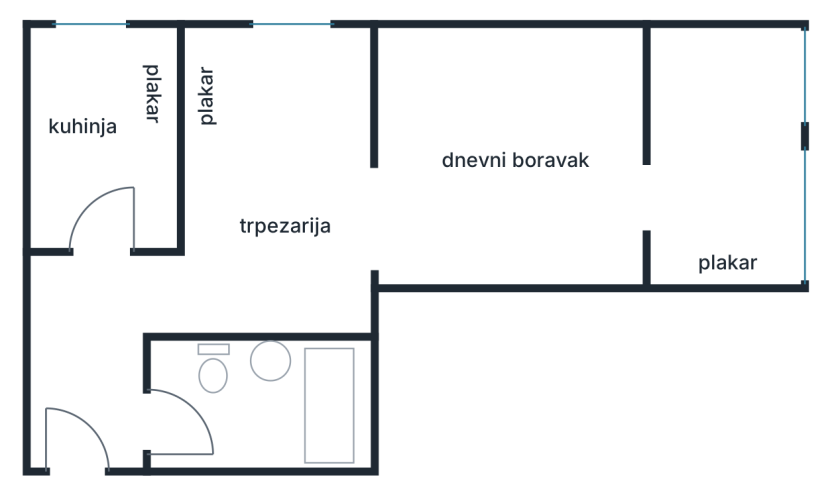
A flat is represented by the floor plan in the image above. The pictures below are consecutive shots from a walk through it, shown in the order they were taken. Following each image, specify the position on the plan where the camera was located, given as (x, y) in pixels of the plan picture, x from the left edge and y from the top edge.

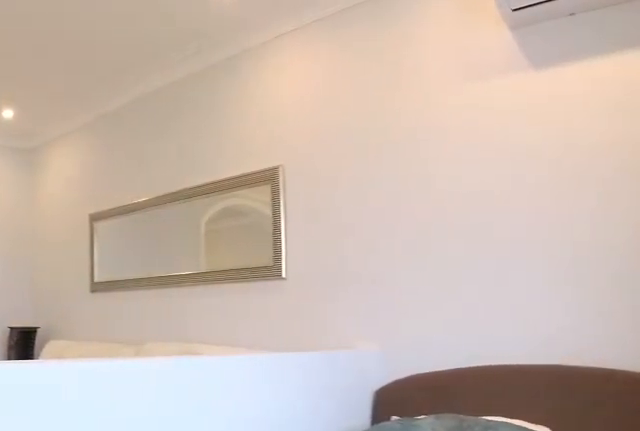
(758, 197)
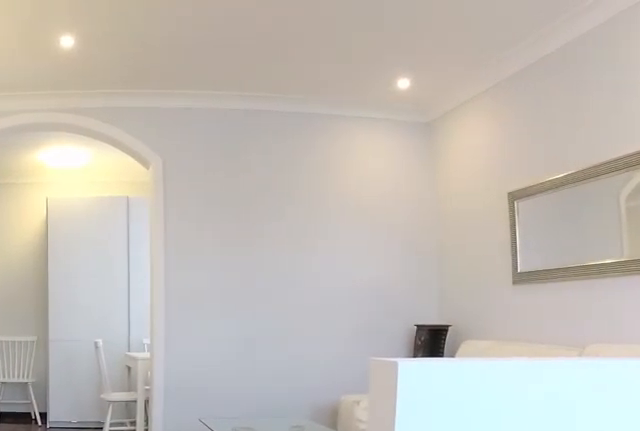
(763, 186)
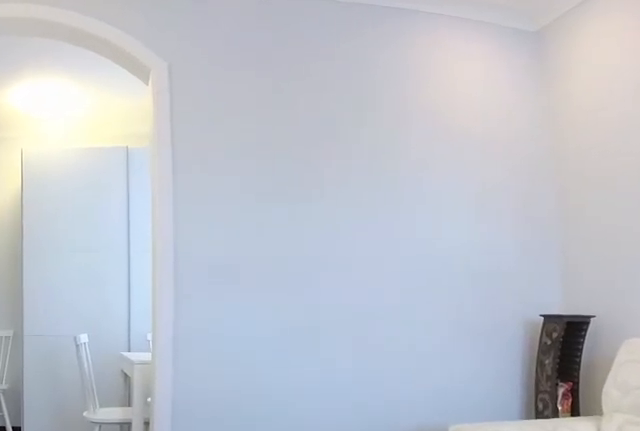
(607, 198)
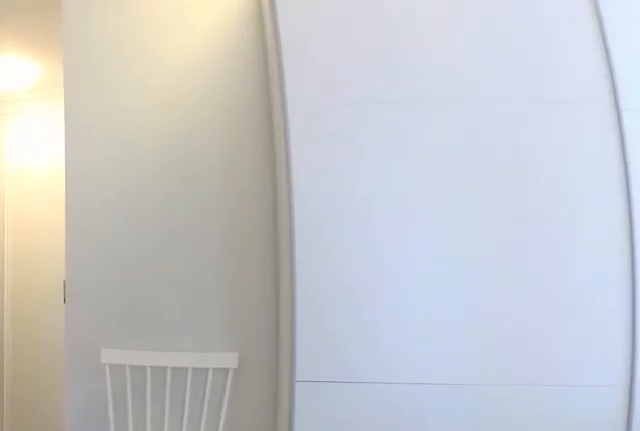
(369, 228)
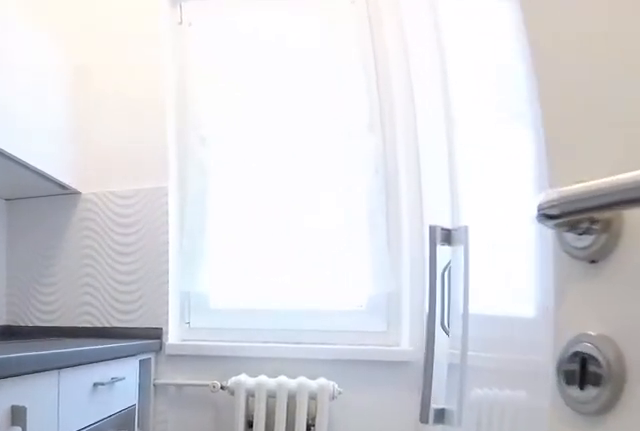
(104, 260)
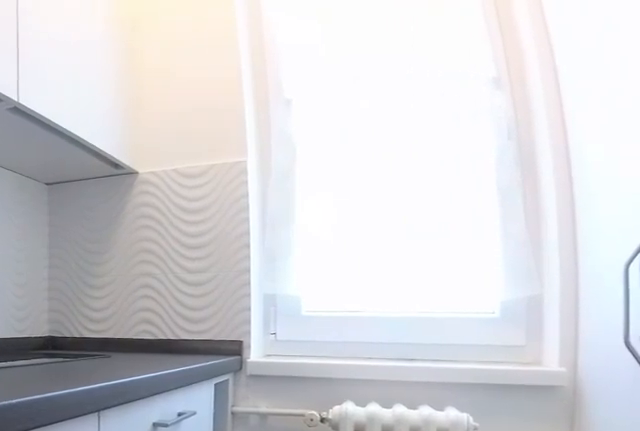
(104, 204)
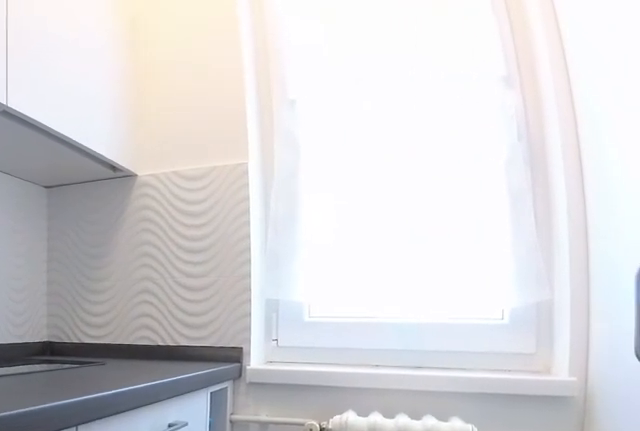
(104, 184)
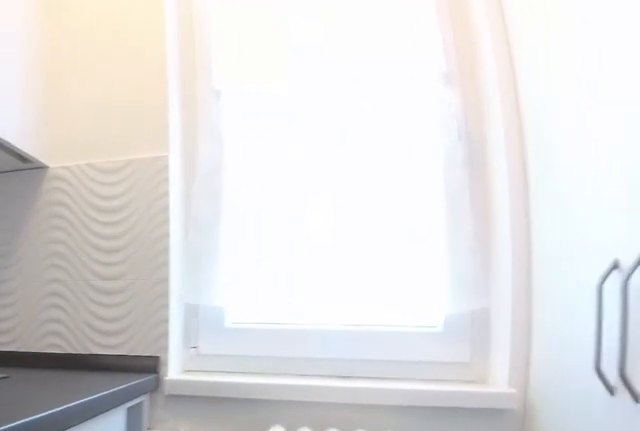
(104, 160)
